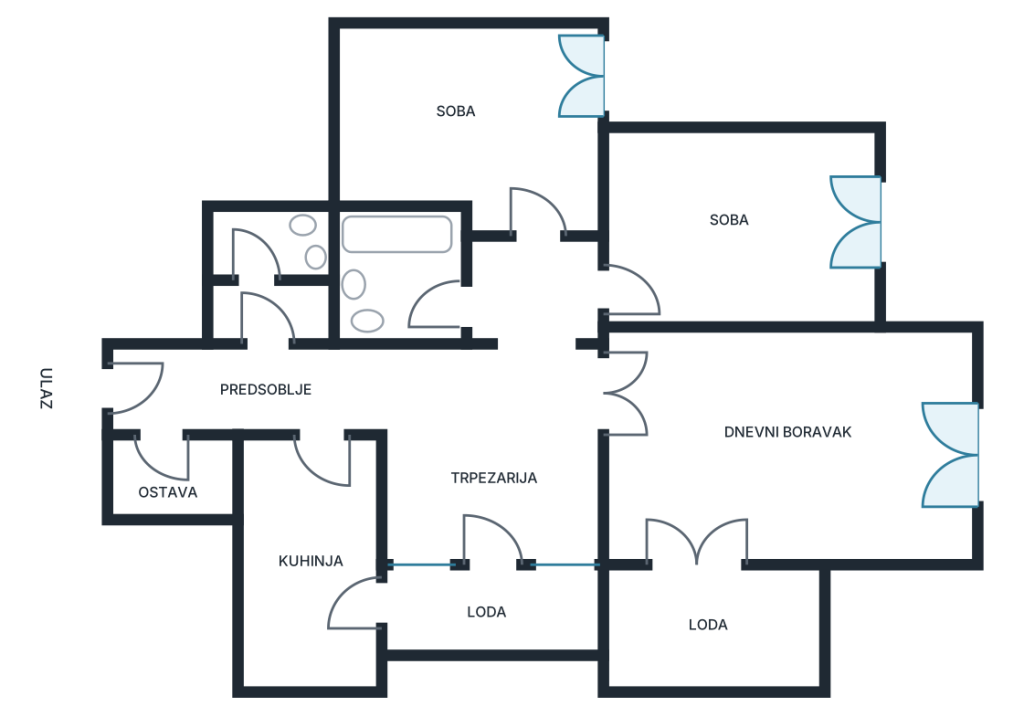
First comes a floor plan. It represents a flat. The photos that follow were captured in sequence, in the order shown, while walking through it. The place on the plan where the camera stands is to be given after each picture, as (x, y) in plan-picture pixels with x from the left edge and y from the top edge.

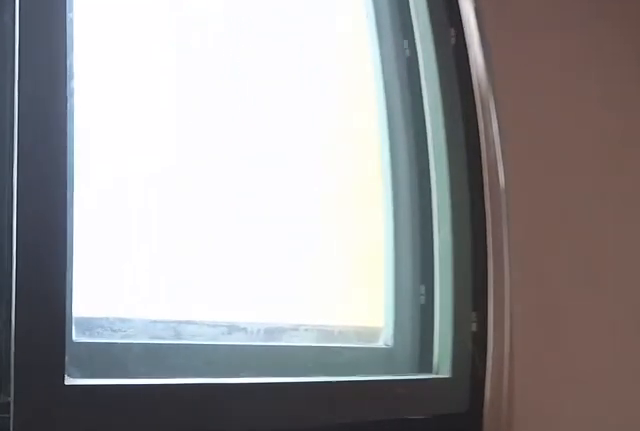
(863, 451)
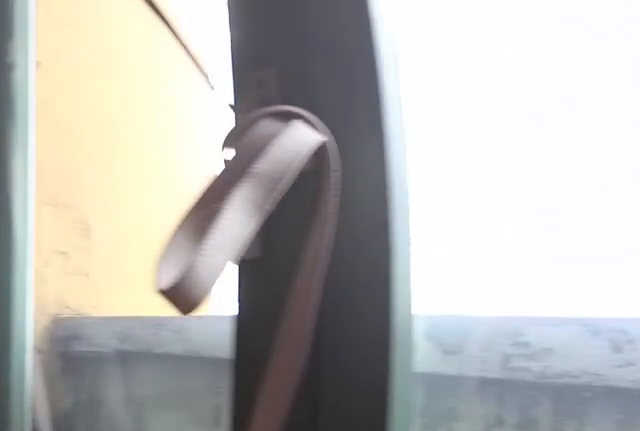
(904, 480)
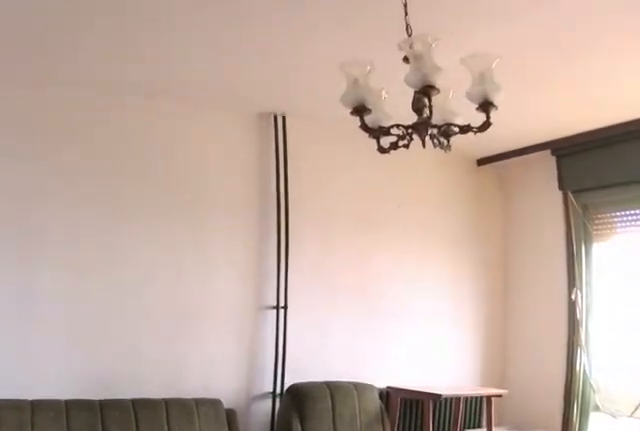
(720, 574)
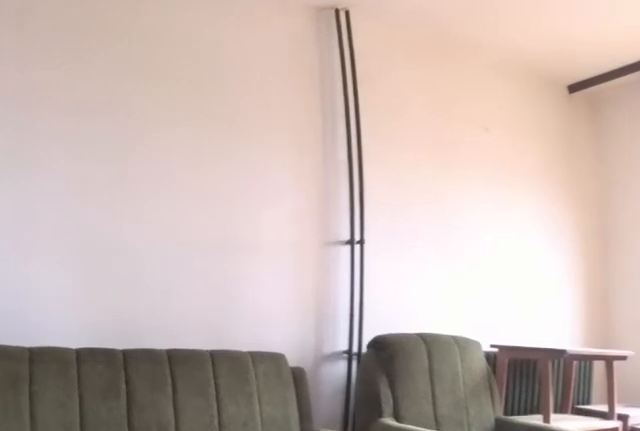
(727, 501)
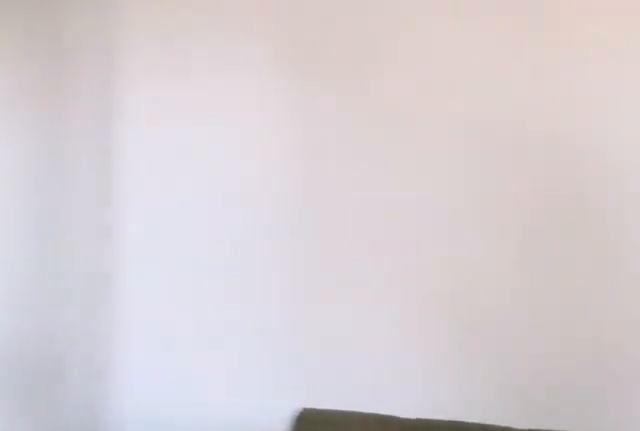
(717, 433)
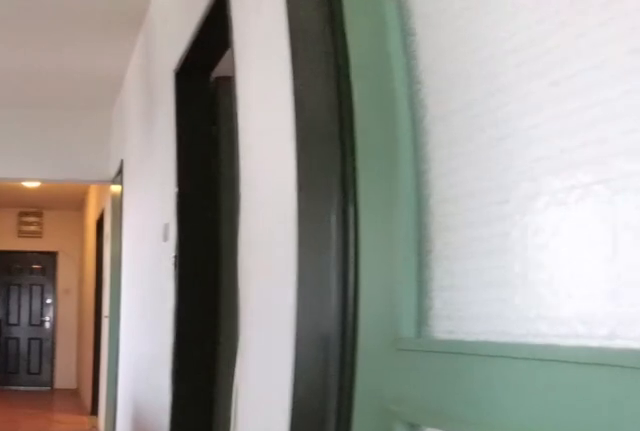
(669, 408)
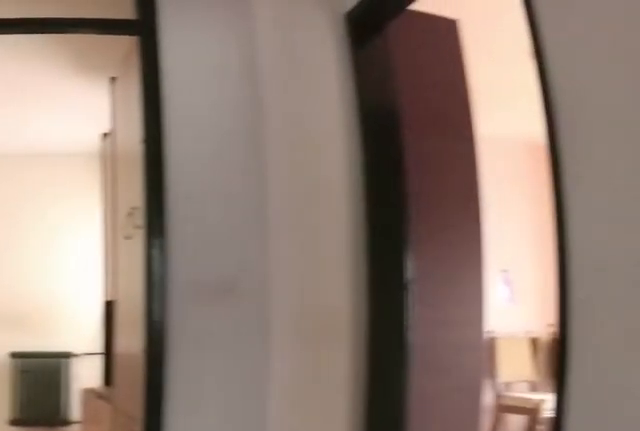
(544, 407)
